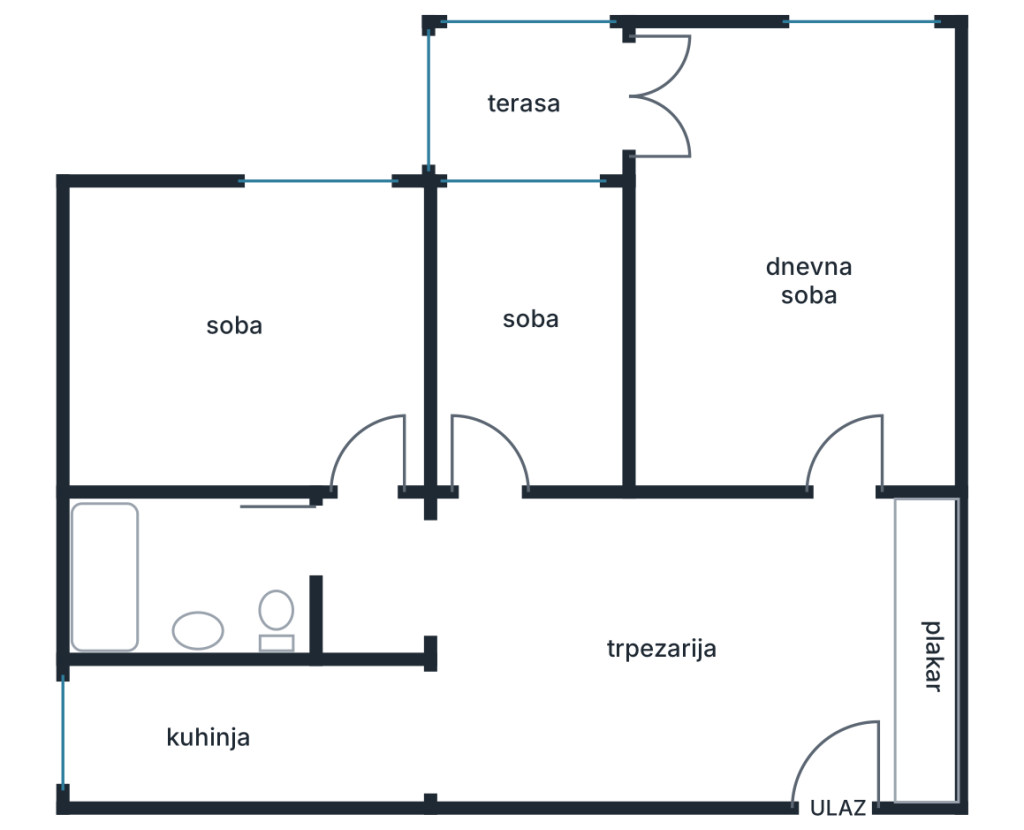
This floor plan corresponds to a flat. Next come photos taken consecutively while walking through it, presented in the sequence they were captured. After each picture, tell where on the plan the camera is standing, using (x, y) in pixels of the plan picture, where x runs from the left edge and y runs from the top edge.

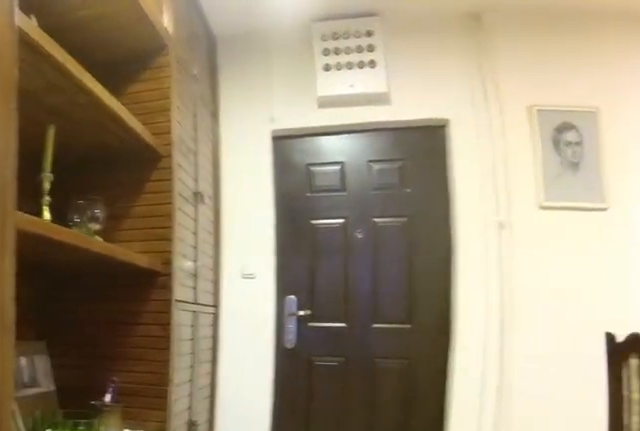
(857, 448)
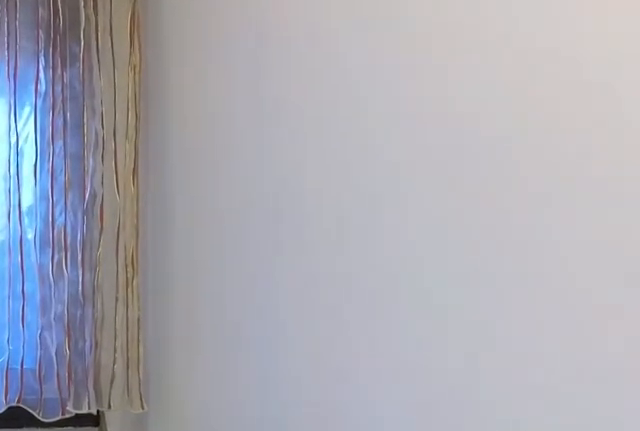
(522, 301)
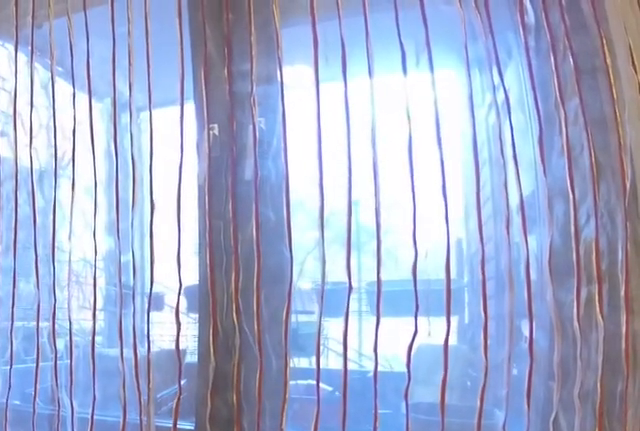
(544, 272)
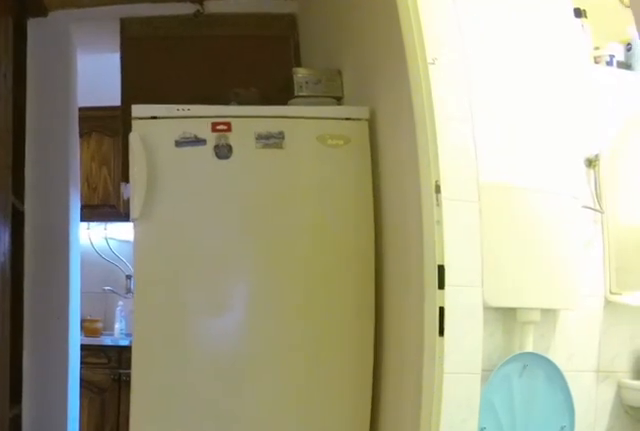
(364, 427)
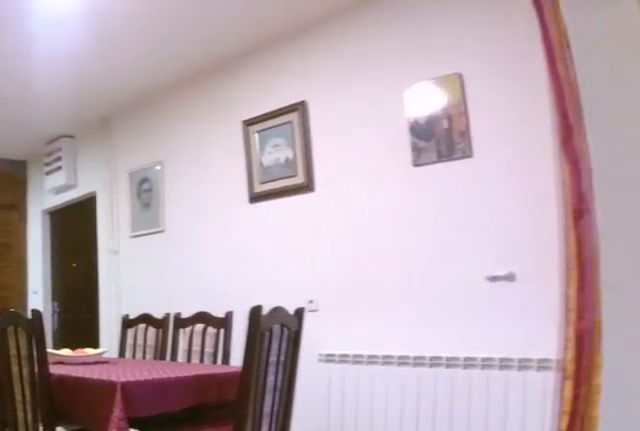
(372, 536)
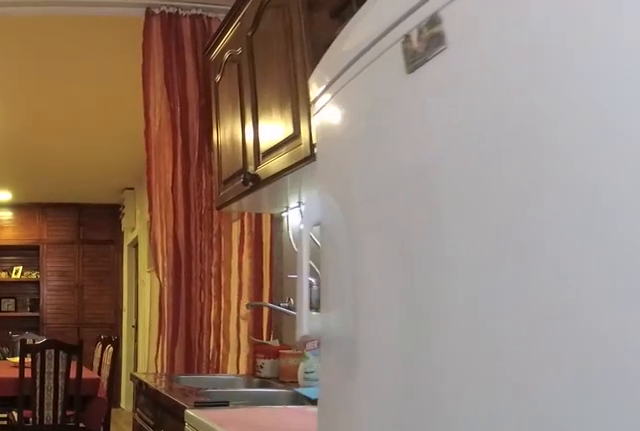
(192, 727)
